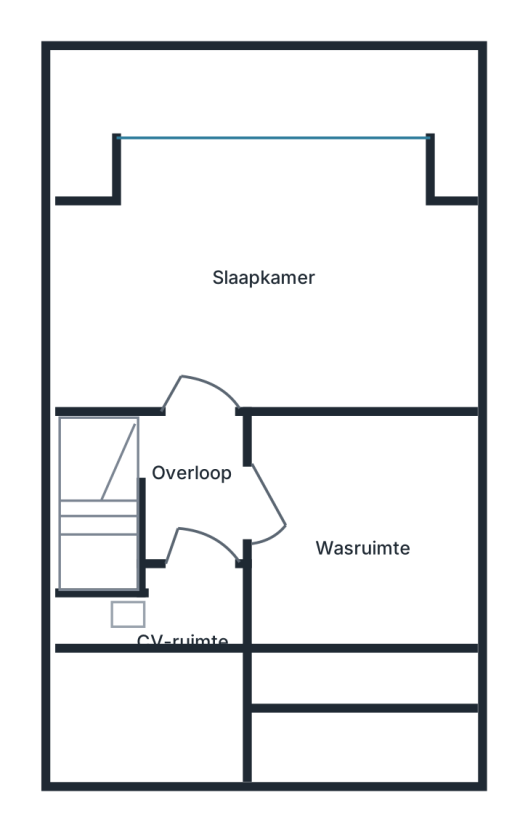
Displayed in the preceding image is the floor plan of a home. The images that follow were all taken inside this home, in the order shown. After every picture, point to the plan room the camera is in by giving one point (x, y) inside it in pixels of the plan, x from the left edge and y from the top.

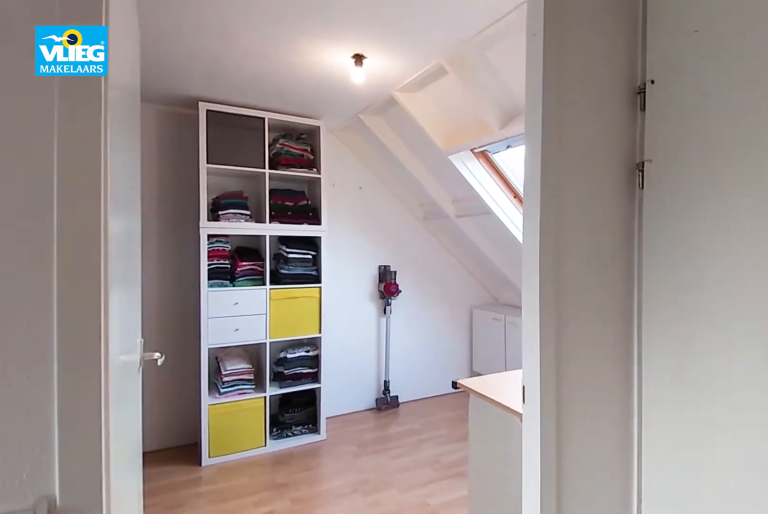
(191, 489)
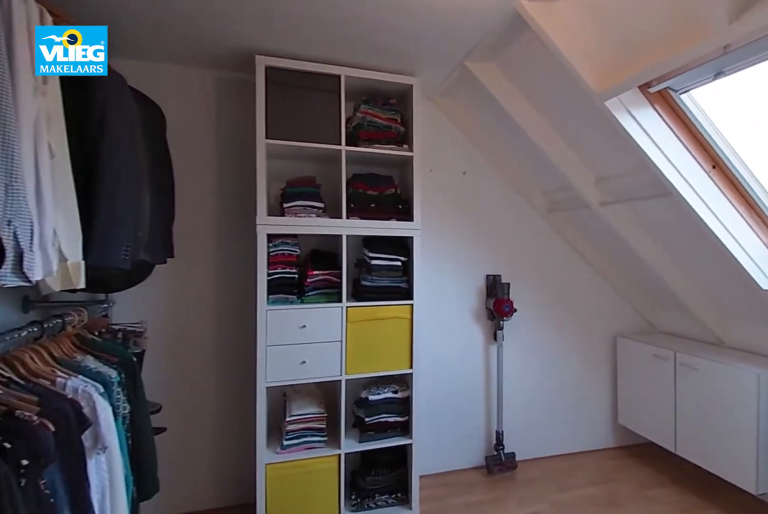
(359, 538)
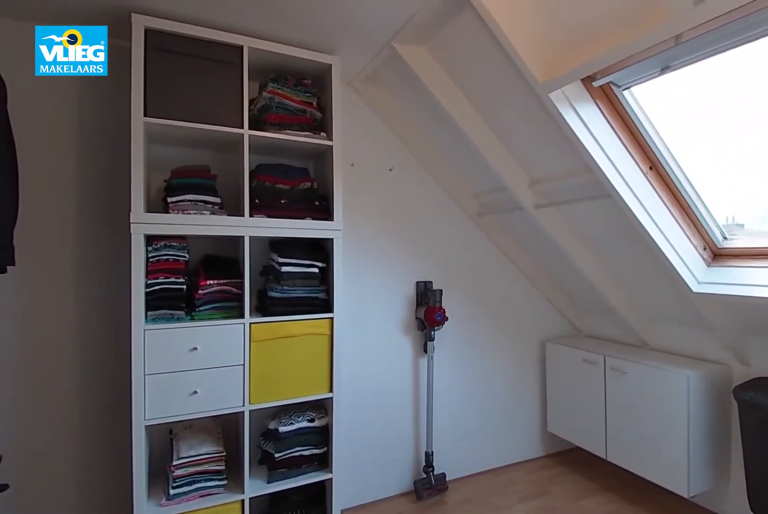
(359, 538)
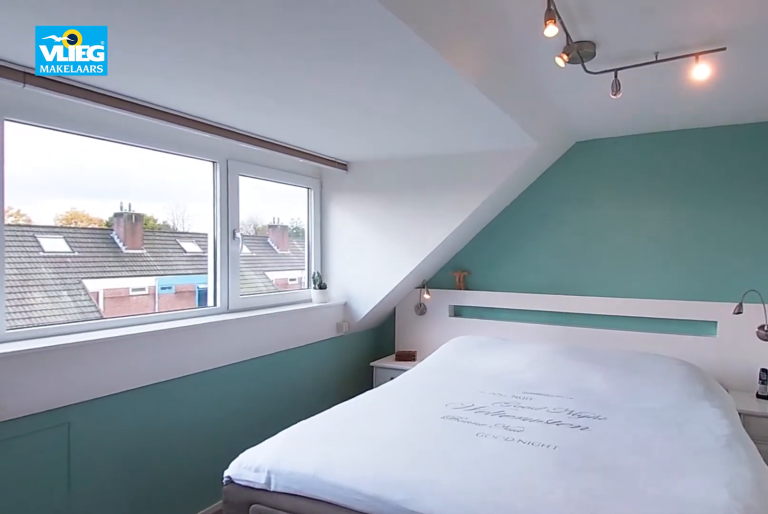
(157, 290)
